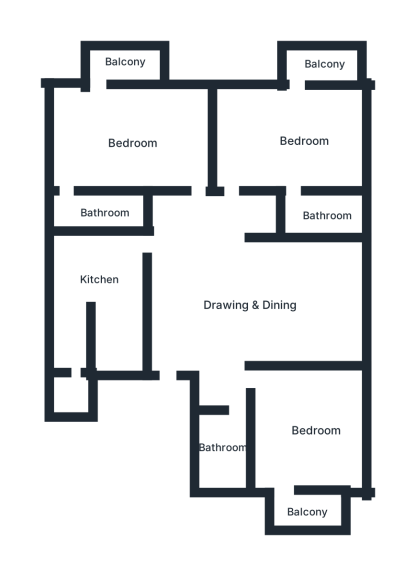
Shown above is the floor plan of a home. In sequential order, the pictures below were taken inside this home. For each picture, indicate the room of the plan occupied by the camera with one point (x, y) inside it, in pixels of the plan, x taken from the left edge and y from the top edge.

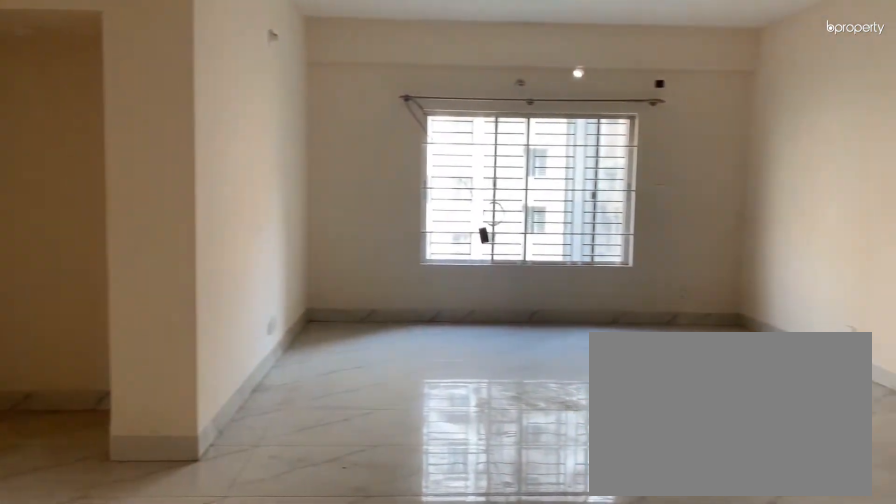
(249, 299)
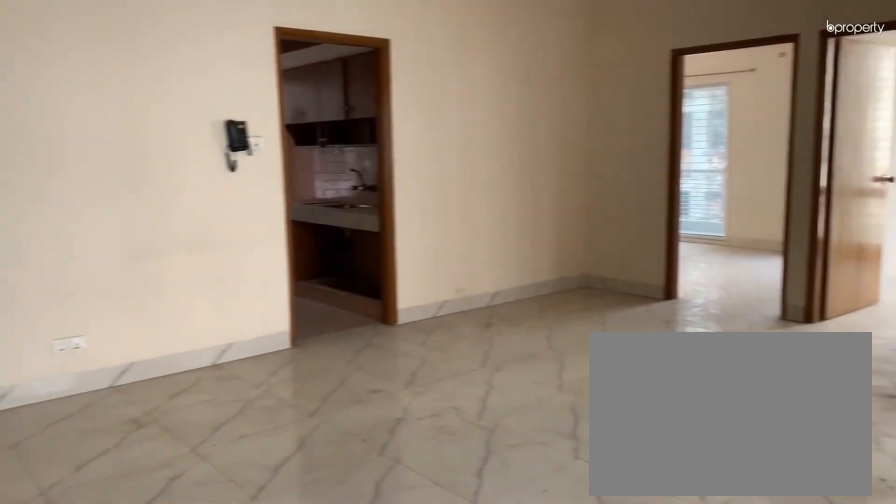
(252, 299)
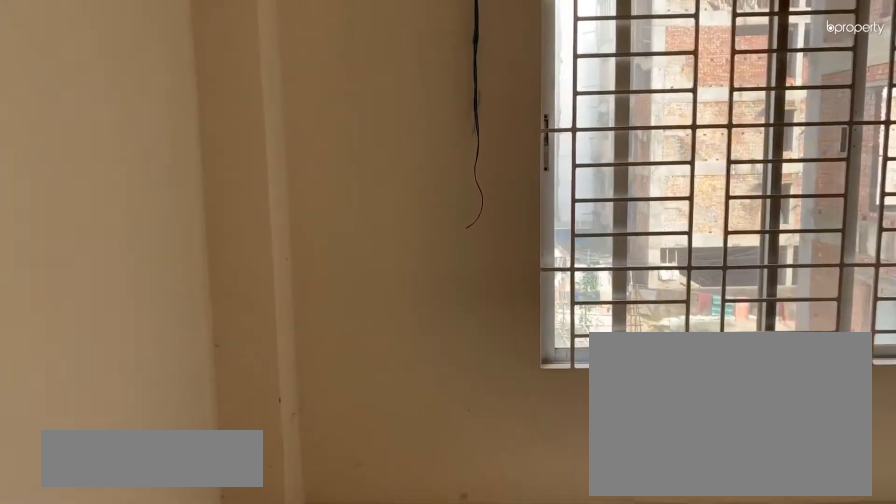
(307, 438)
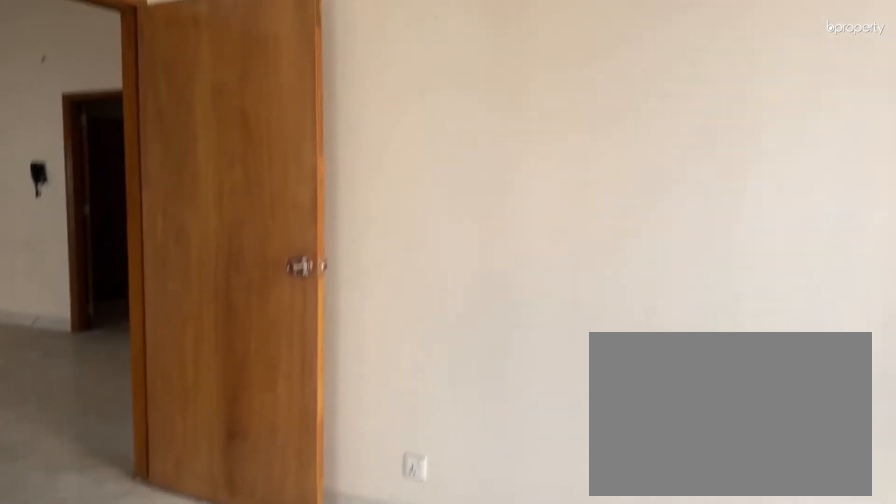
(283, 146)
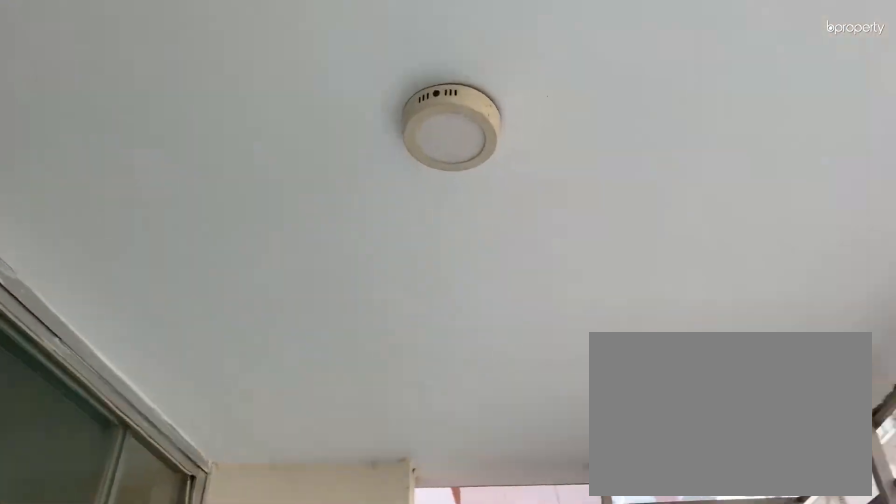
(319, 68)
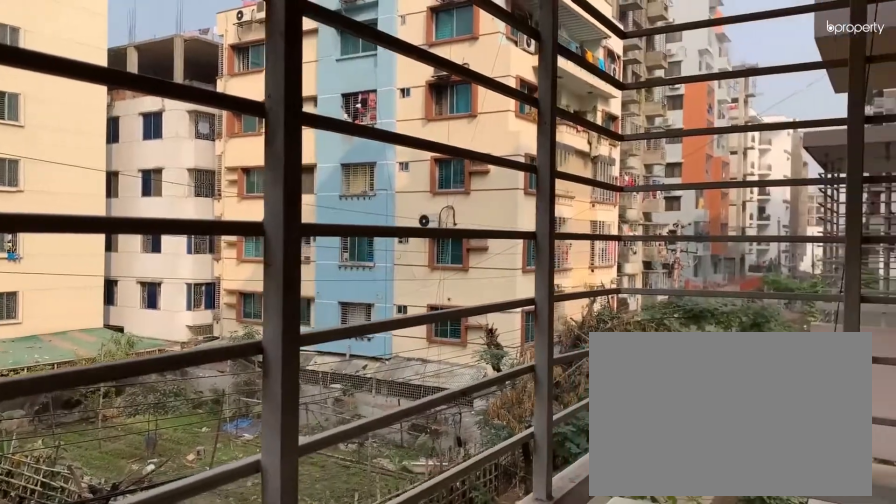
(129, 65)
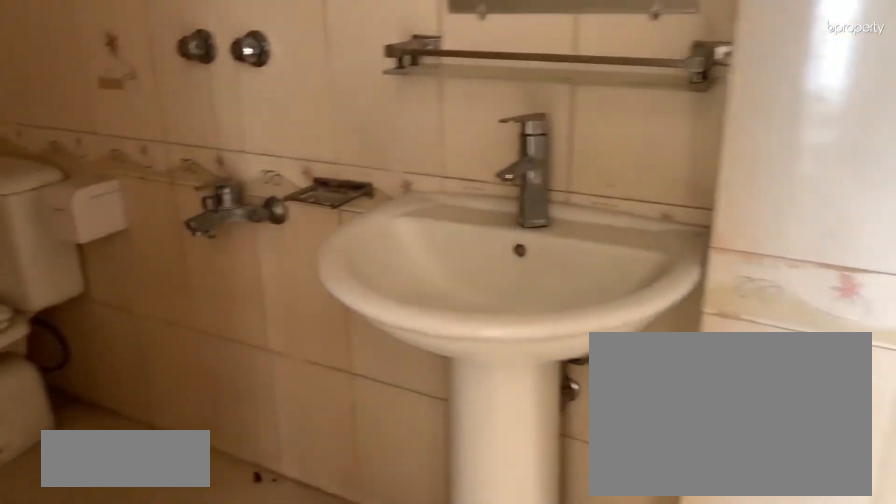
(114, 215)
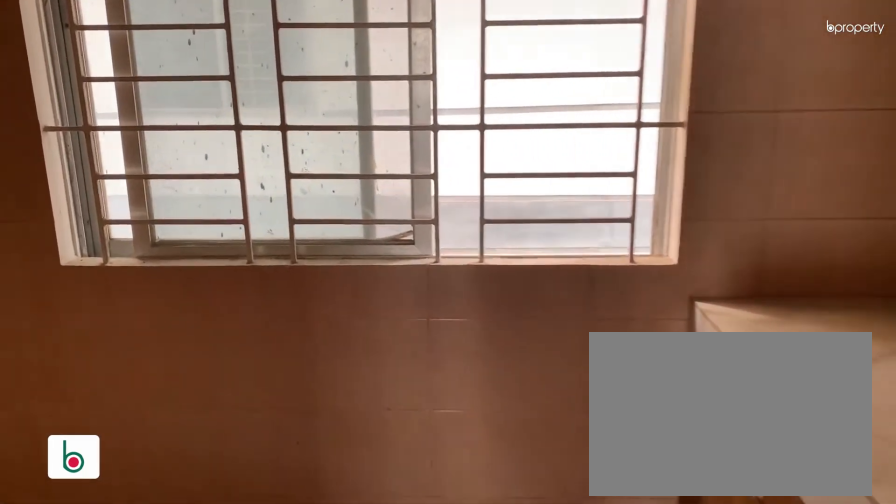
(90, 269)
